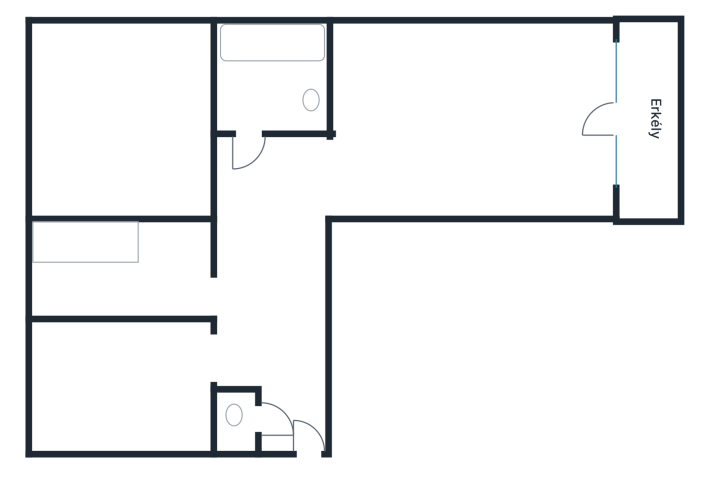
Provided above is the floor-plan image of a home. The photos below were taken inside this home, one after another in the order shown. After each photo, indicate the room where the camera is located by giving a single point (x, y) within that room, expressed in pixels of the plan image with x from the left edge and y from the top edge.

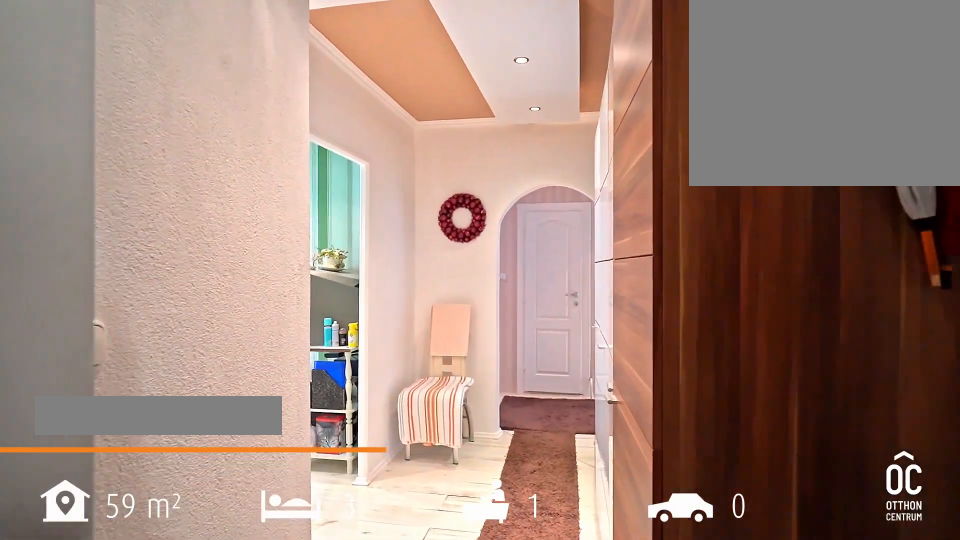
(279, 416)
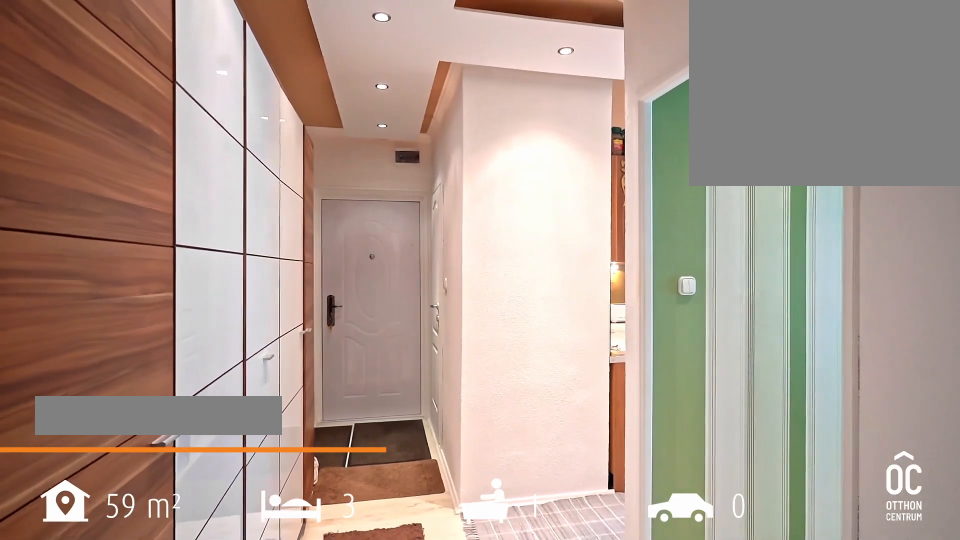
(279, 416)
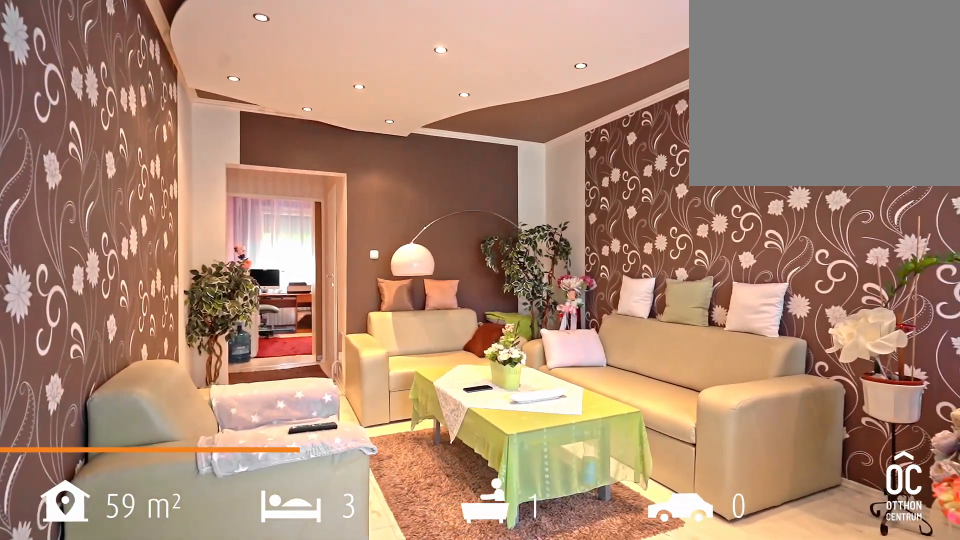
(542, 119)
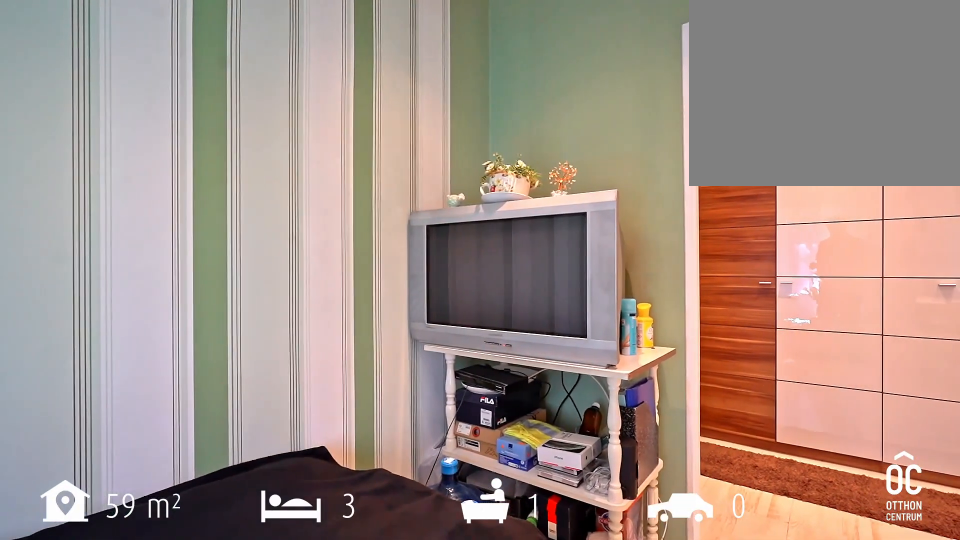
(114, 259)
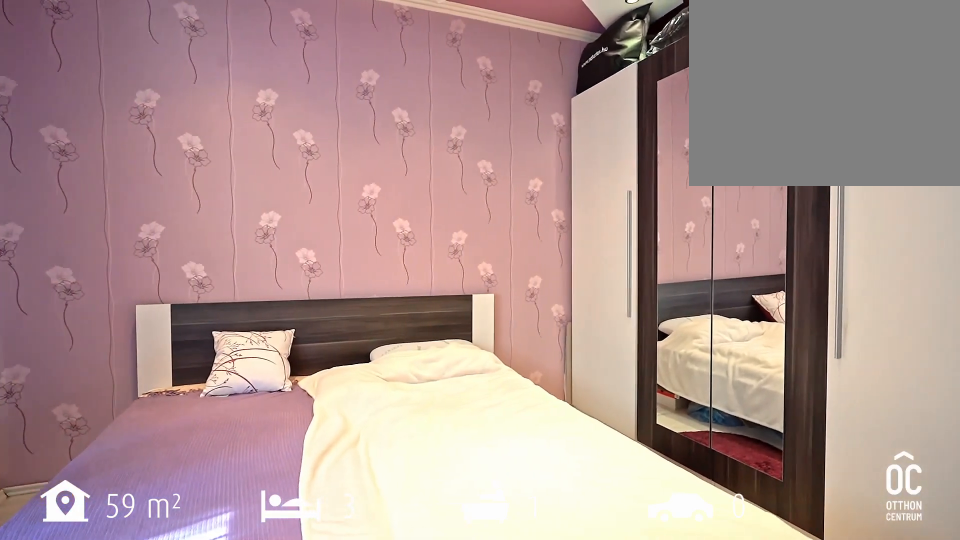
(140, 116)
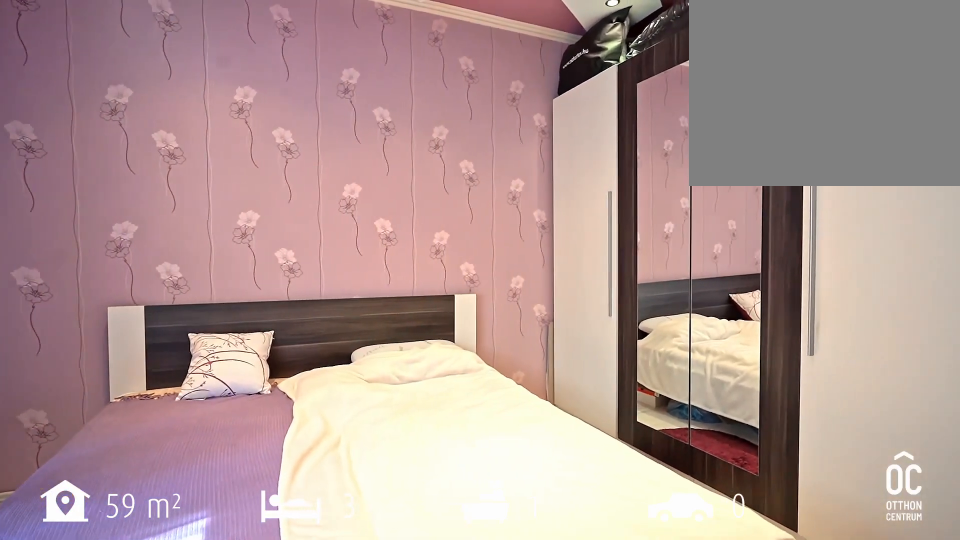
(140, 116)
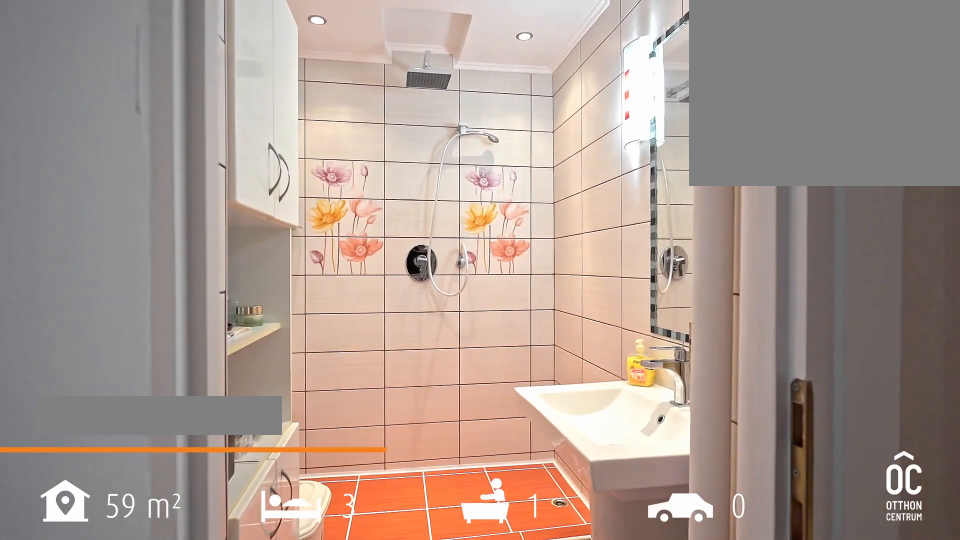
(279, 81)
